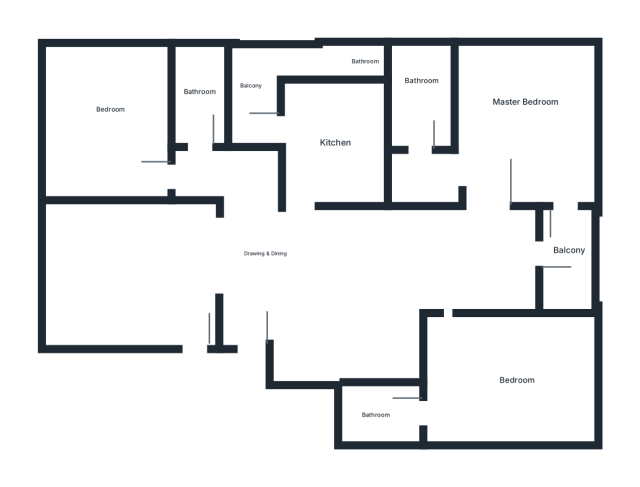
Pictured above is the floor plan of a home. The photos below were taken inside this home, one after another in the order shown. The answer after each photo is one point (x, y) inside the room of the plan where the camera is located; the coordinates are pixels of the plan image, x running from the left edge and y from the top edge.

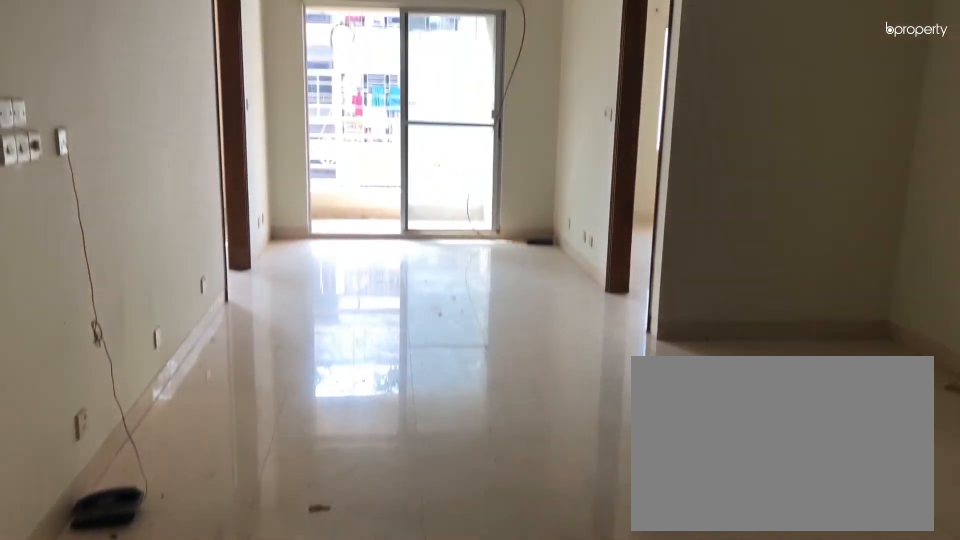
(313, 289)
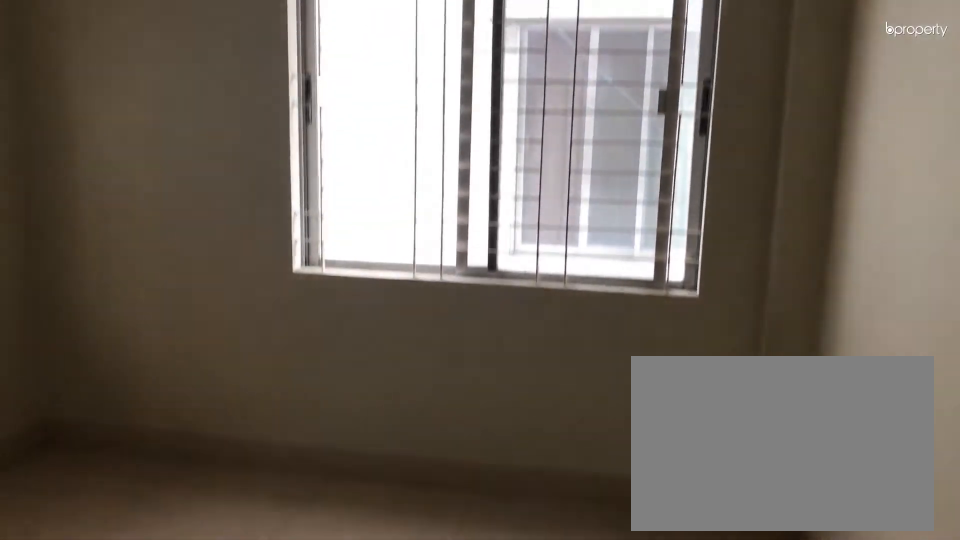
(118, 116)
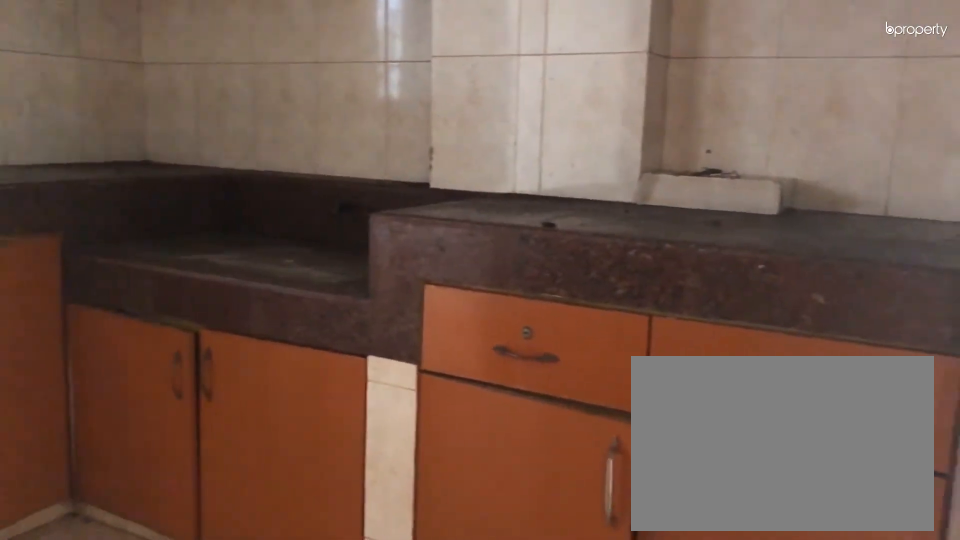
(342, 142)
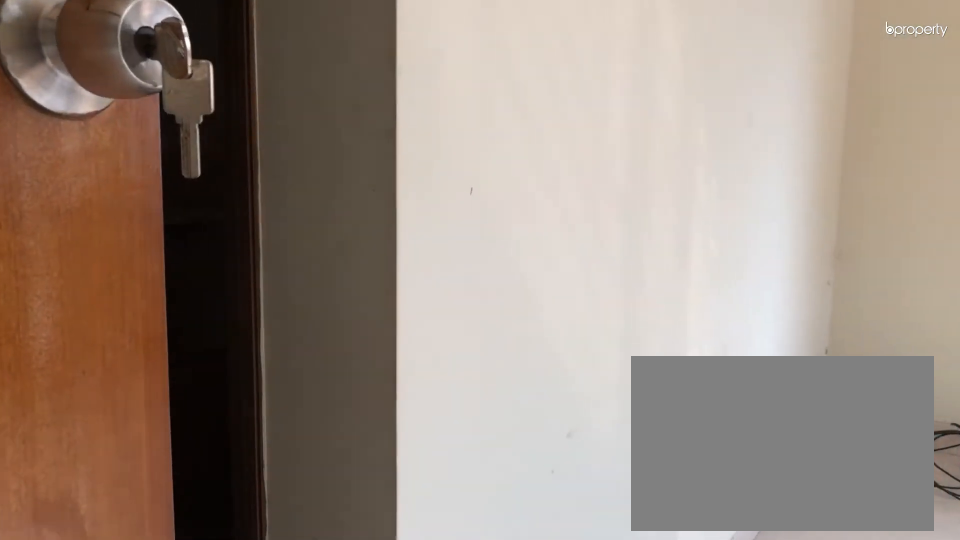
(510, 116)
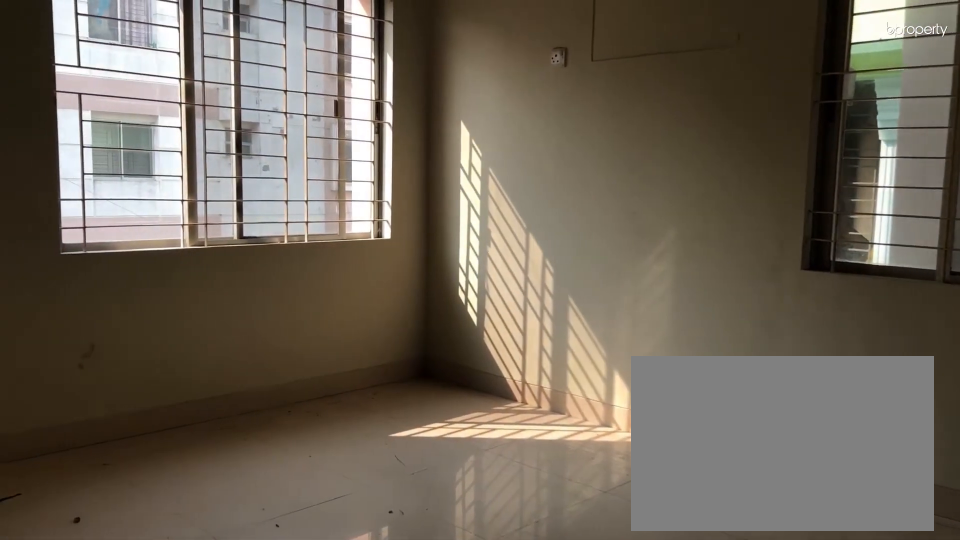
(469, 339)
